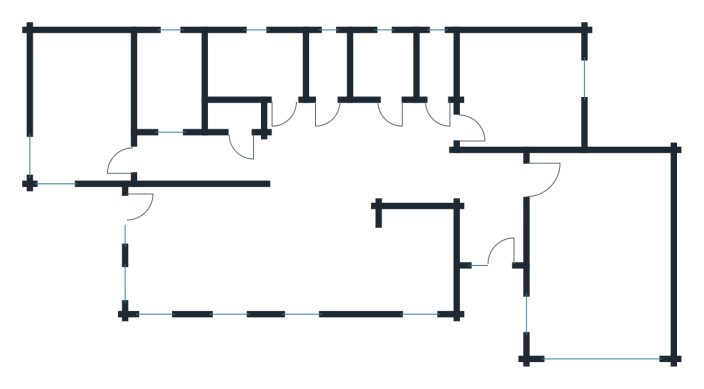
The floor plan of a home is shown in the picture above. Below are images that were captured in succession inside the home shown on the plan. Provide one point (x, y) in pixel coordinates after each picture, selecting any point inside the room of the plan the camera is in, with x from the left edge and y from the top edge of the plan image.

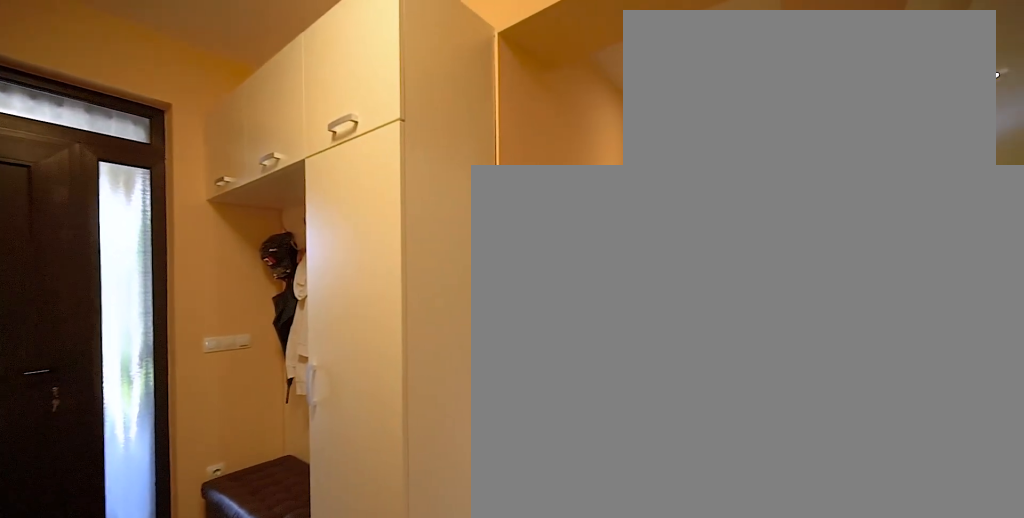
(489, 226)
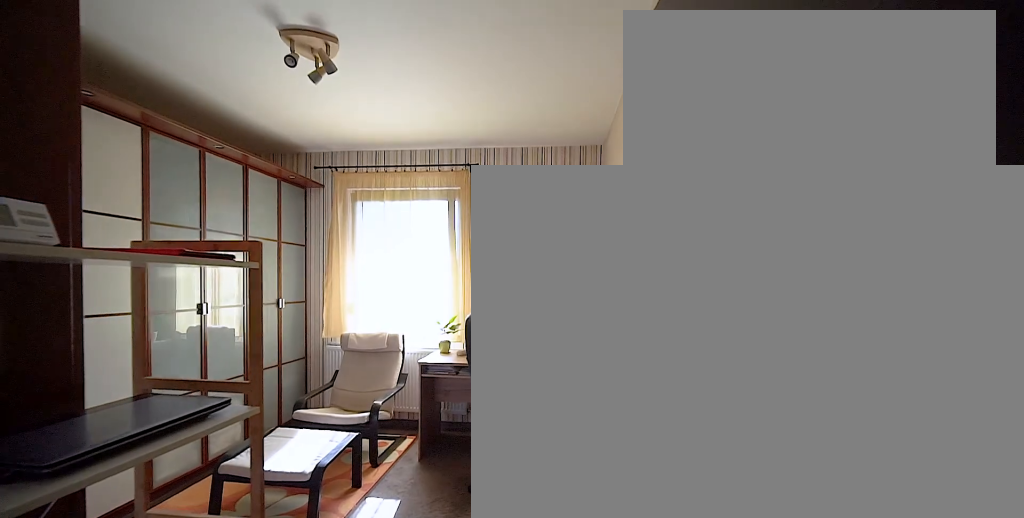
(517, 90)
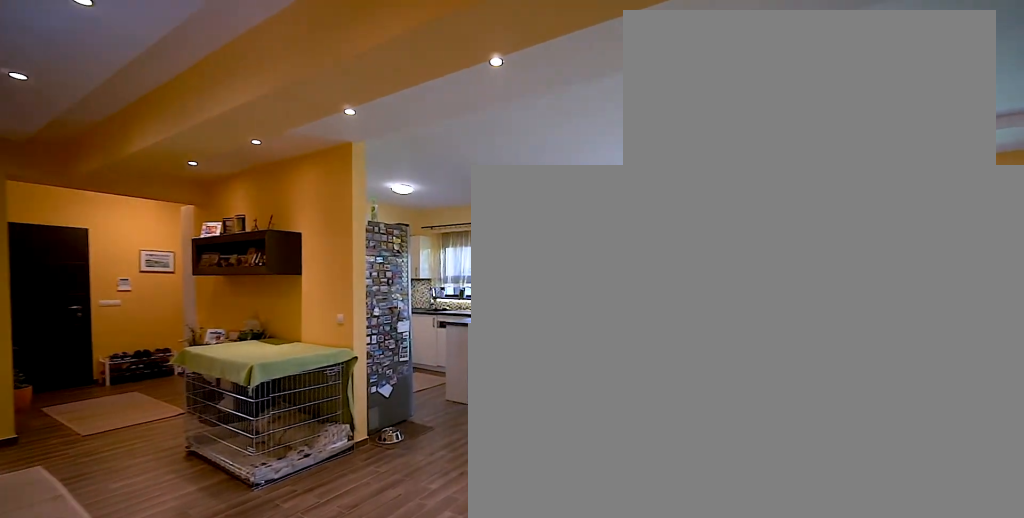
(297, 248)
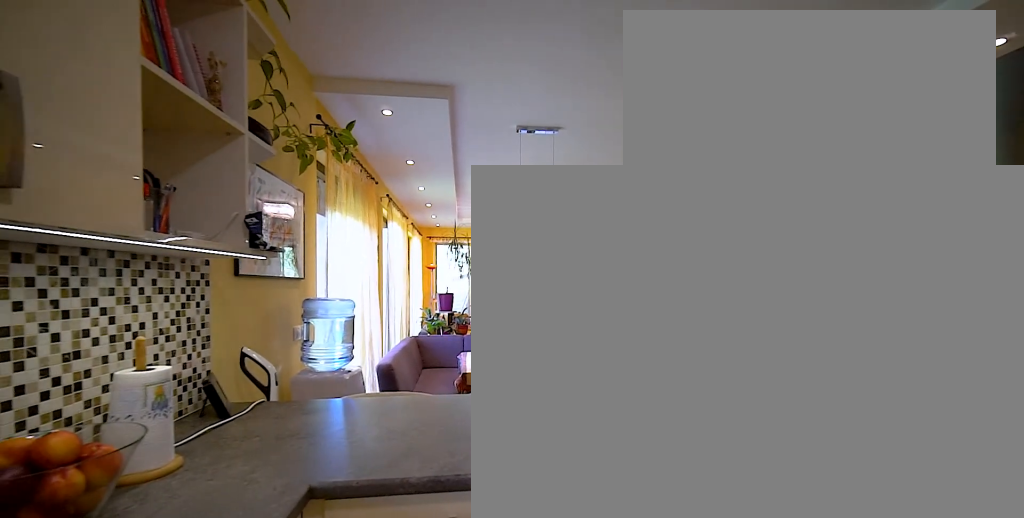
(297, 248)
